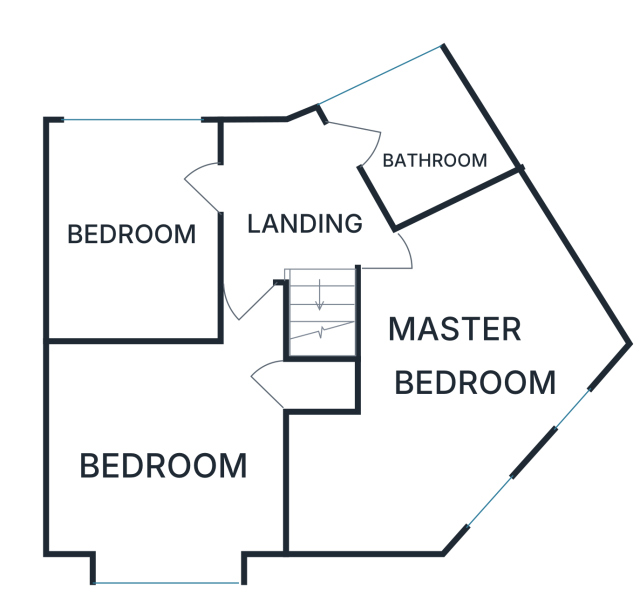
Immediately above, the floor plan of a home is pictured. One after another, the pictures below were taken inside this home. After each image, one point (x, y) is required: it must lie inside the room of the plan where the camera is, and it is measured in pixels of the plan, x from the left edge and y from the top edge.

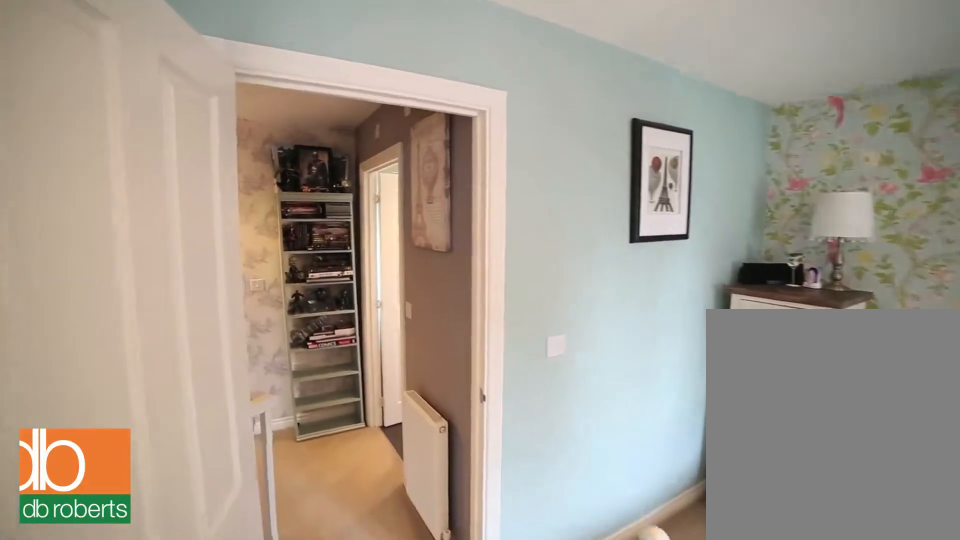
(454, 370)
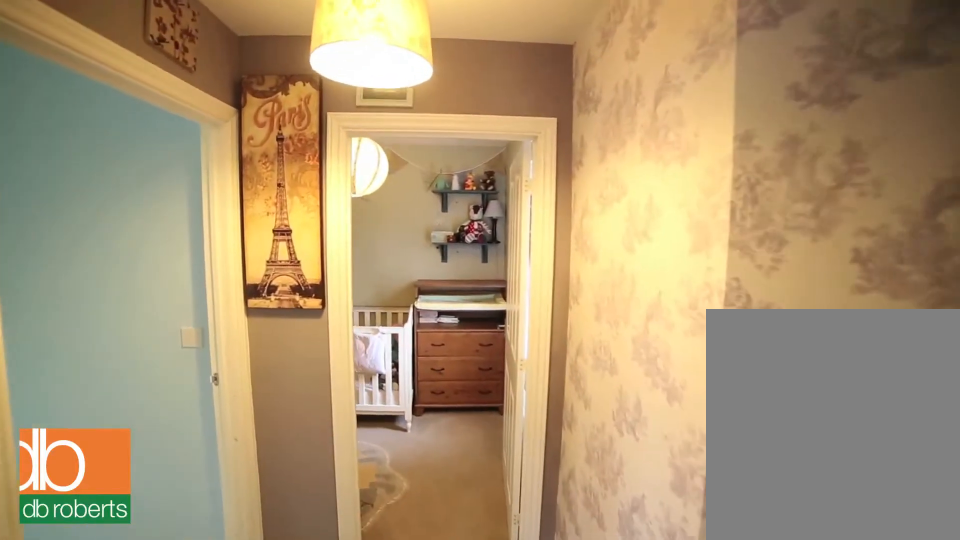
(295, 205)
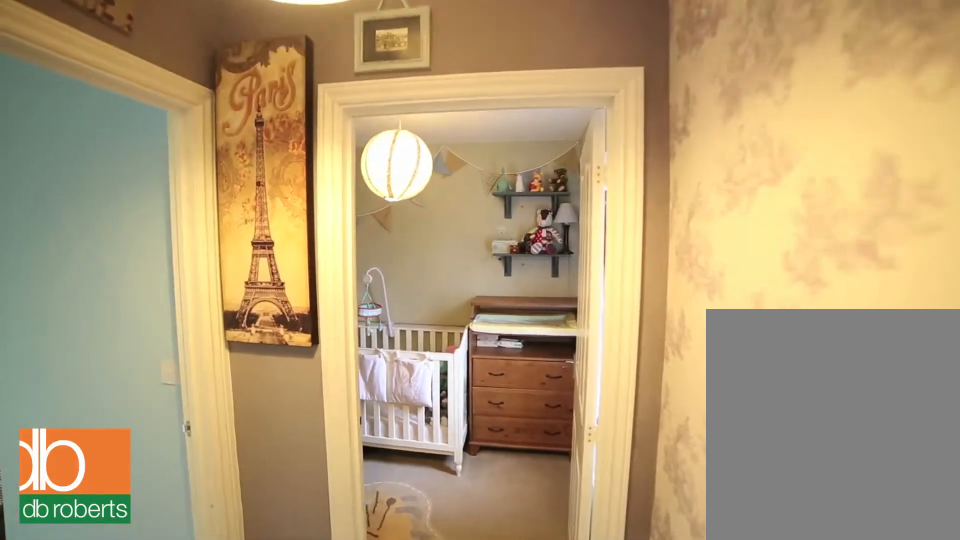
(295, 205)
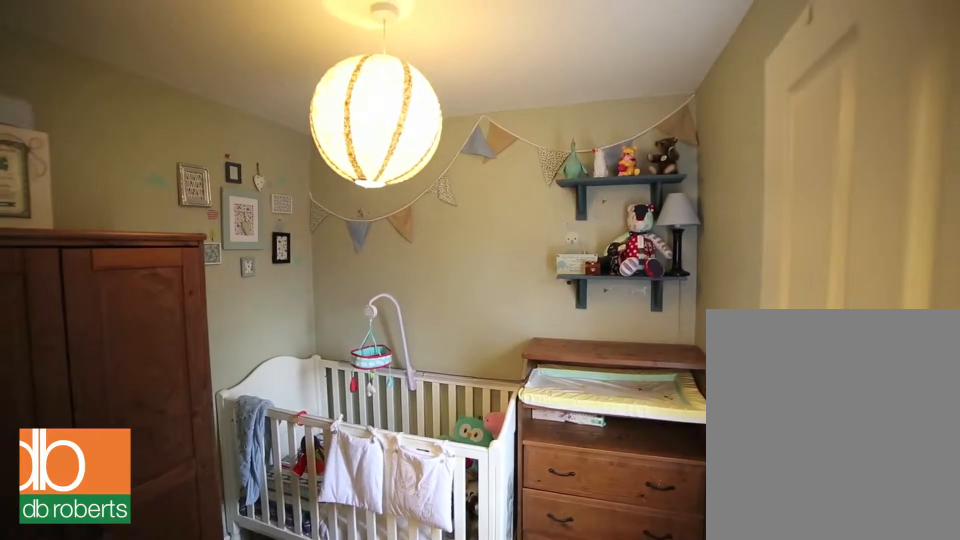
(134, 230)
